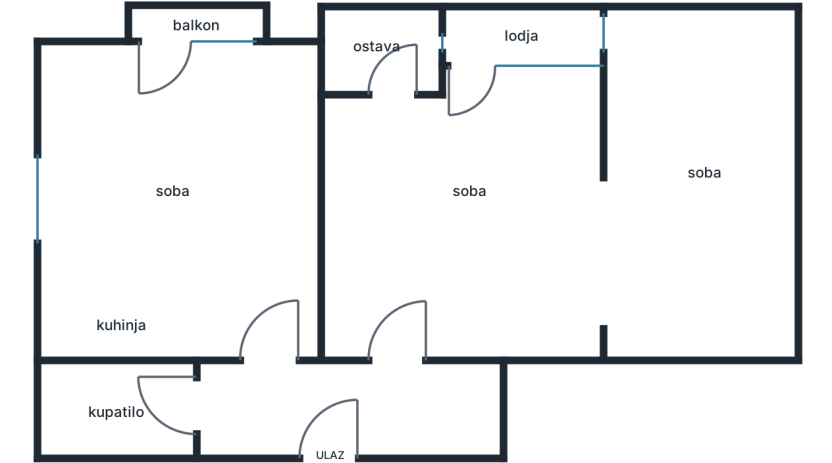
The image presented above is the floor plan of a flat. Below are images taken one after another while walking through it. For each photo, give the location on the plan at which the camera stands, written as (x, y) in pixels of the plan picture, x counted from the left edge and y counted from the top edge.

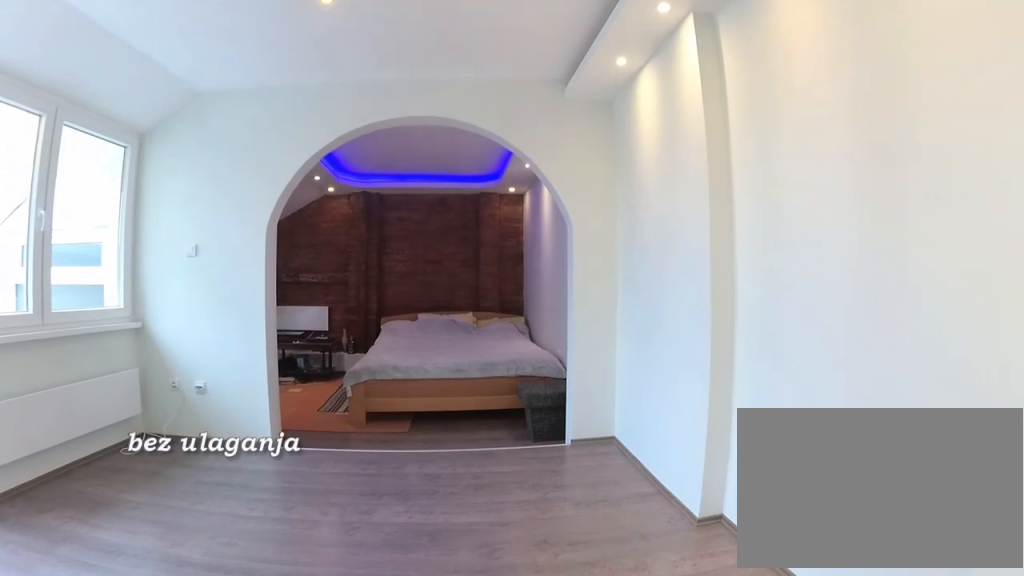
(419, 242)
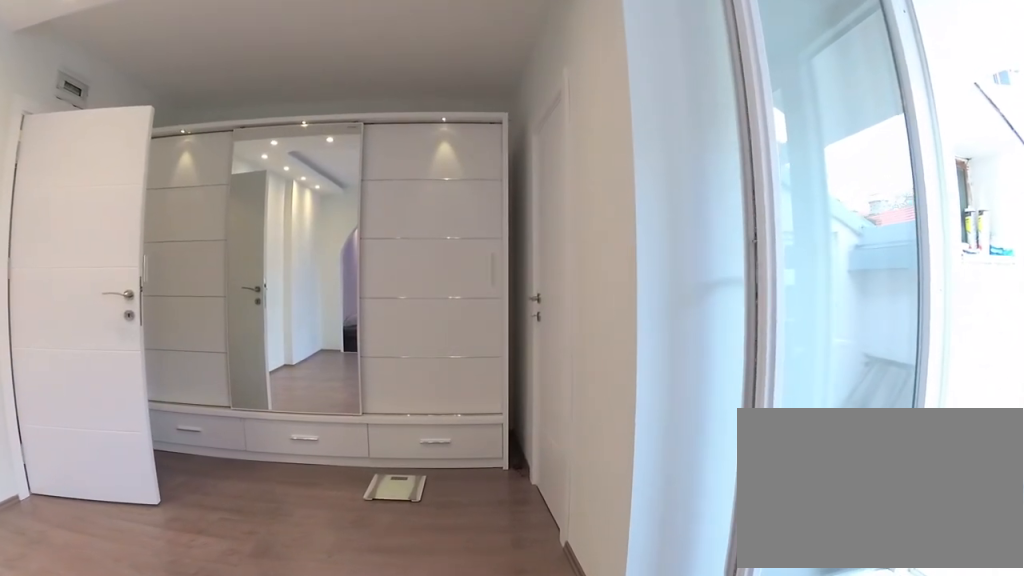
(534, 168)
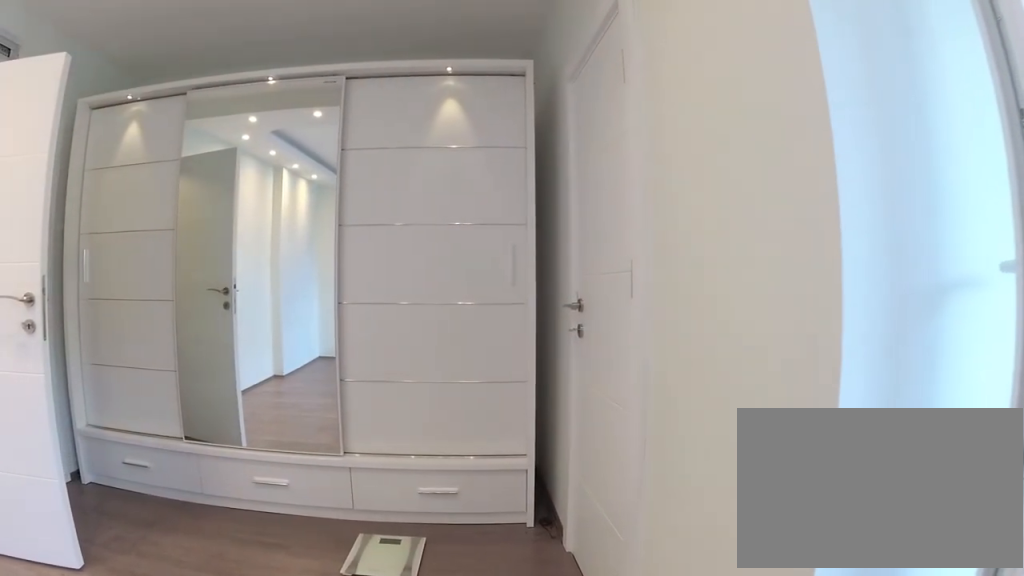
(498, 164)
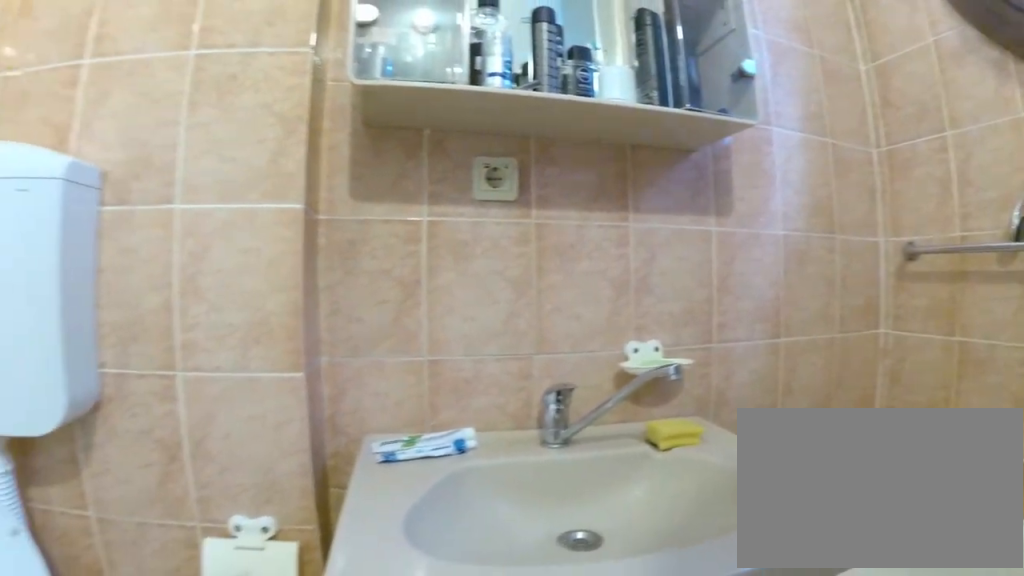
(85, 383)
